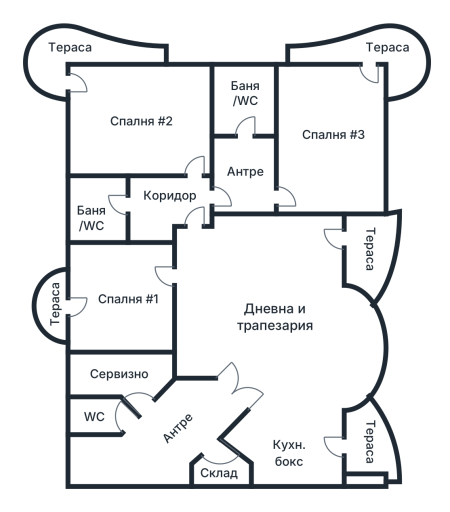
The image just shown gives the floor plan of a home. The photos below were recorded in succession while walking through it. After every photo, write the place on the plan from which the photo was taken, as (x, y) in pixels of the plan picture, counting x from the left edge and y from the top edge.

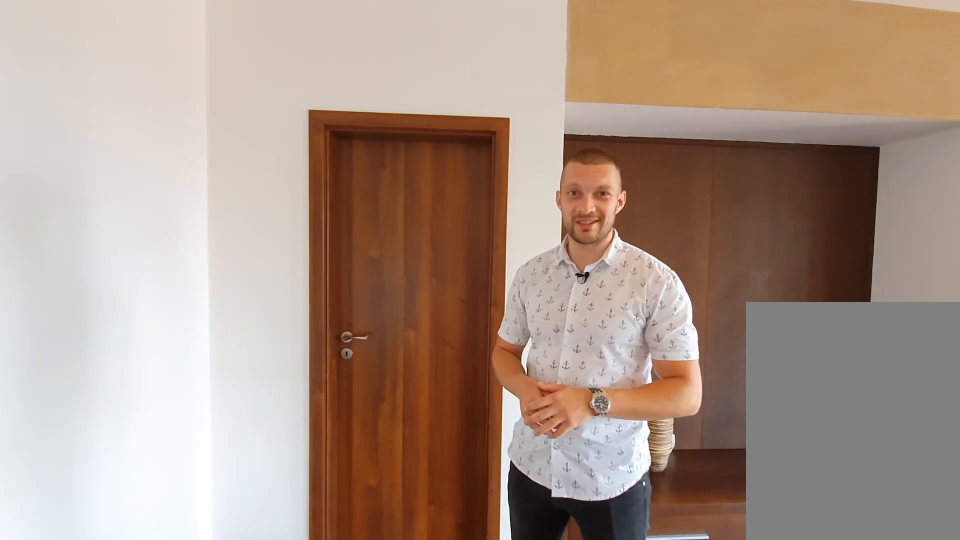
(193, 239)
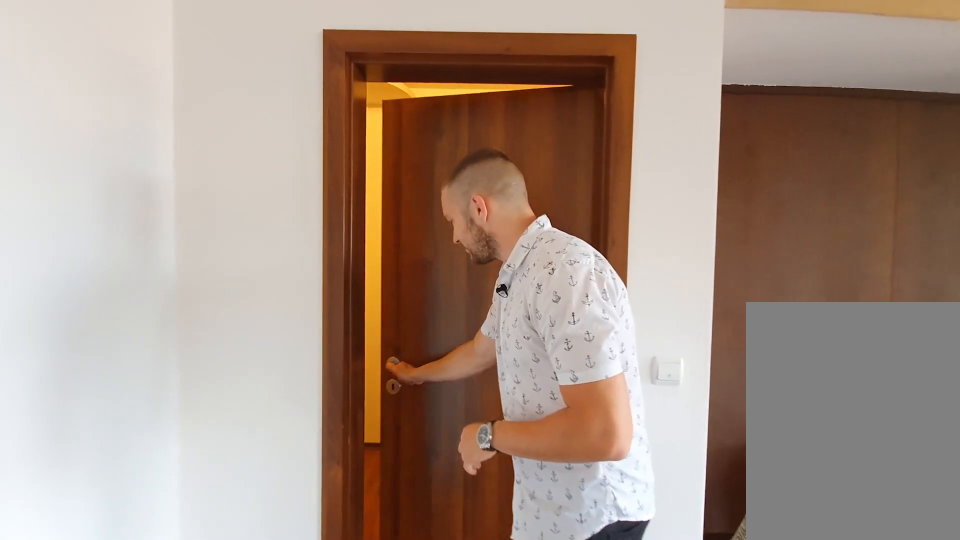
(190, 224)
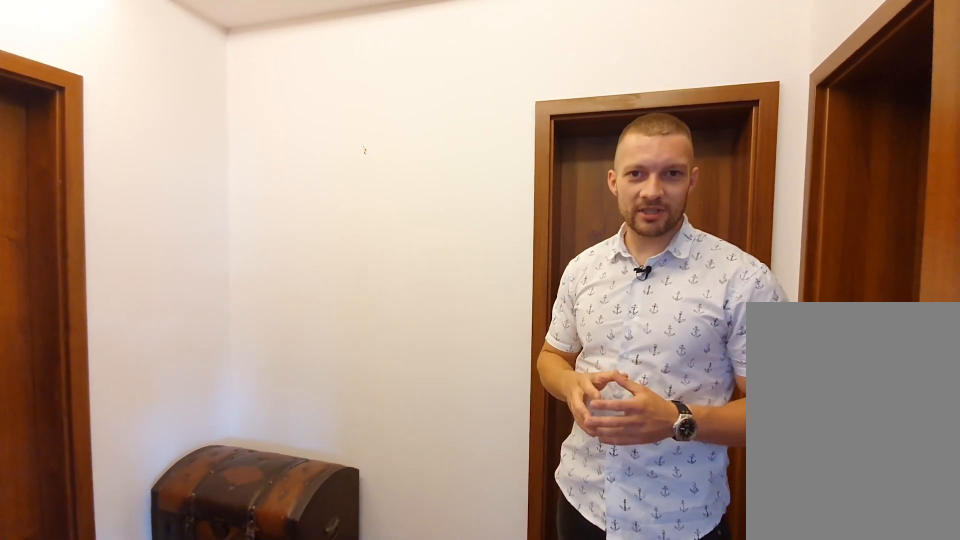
(176, 200)
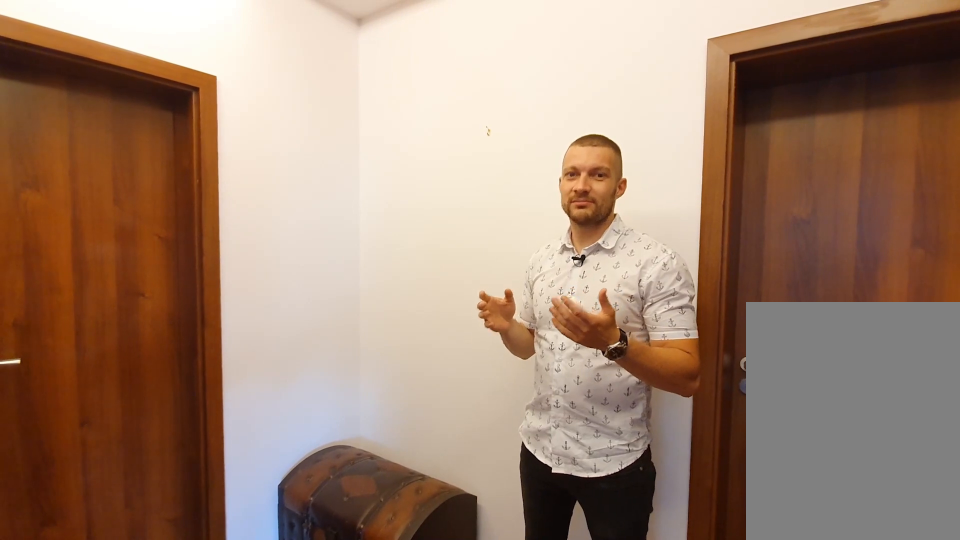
(176, 200)
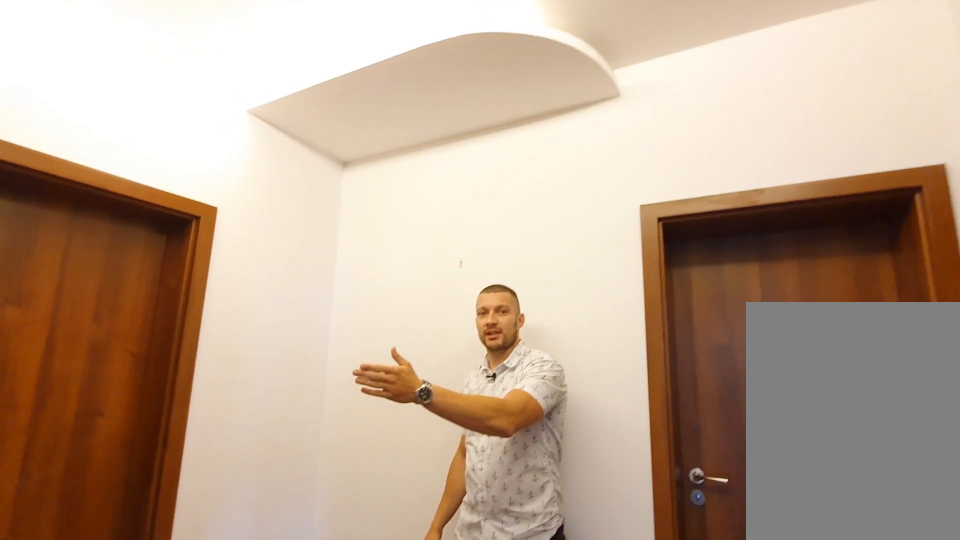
(178, 201)
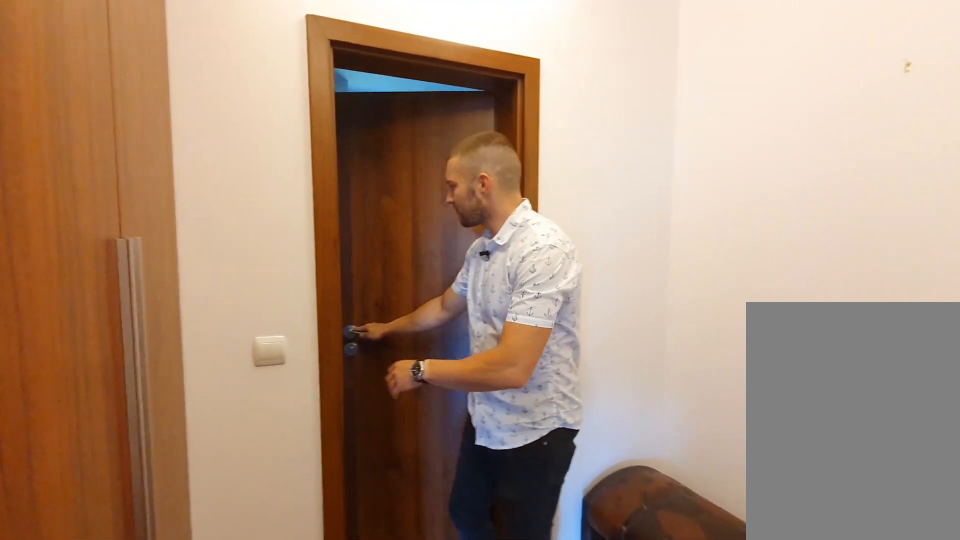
(136, 197)
